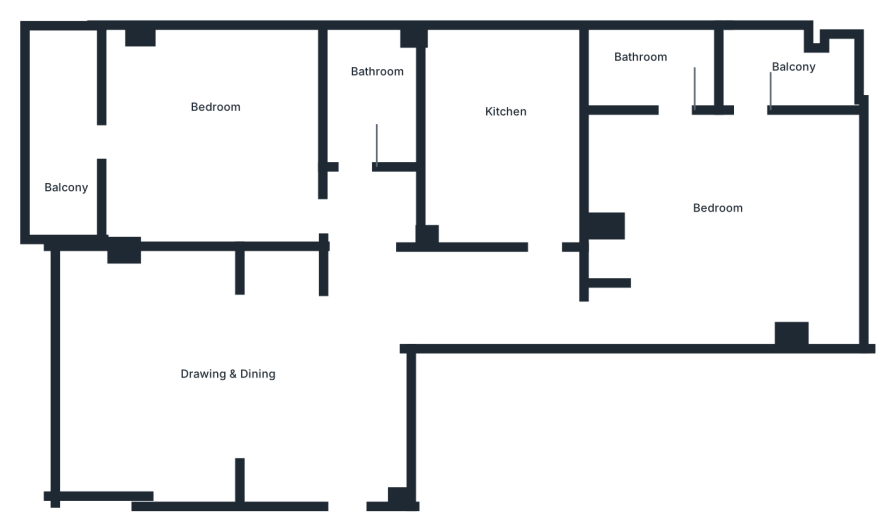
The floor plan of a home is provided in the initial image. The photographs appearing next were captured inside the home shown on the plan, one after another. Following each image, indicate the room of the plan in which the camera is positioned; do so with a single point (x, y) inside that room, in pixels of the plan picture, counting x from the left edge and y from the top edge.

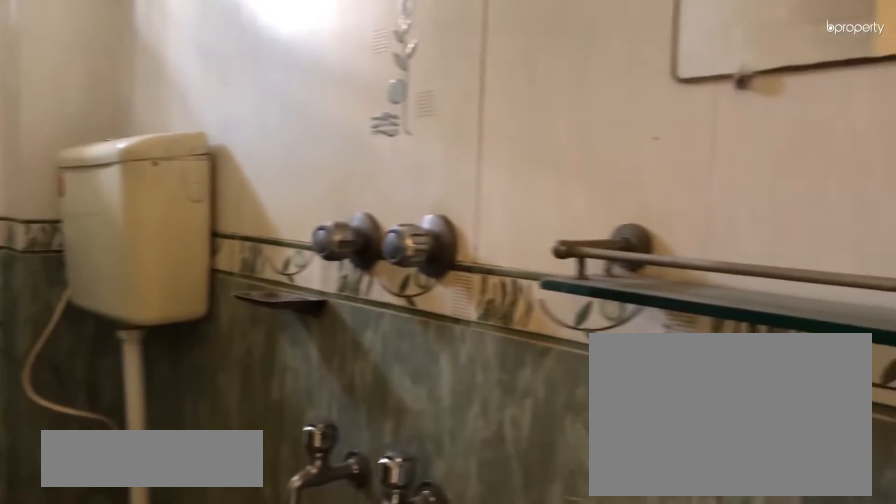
(368, 100)
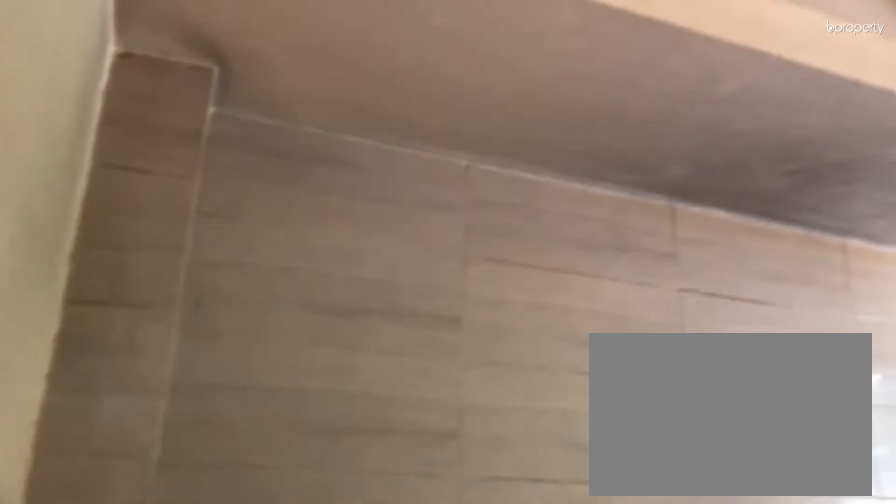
(509, 131)
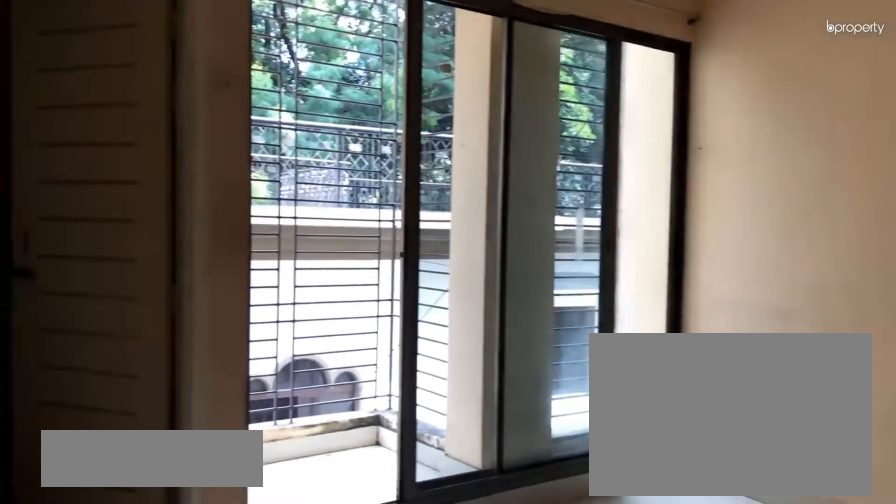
(714, 198)
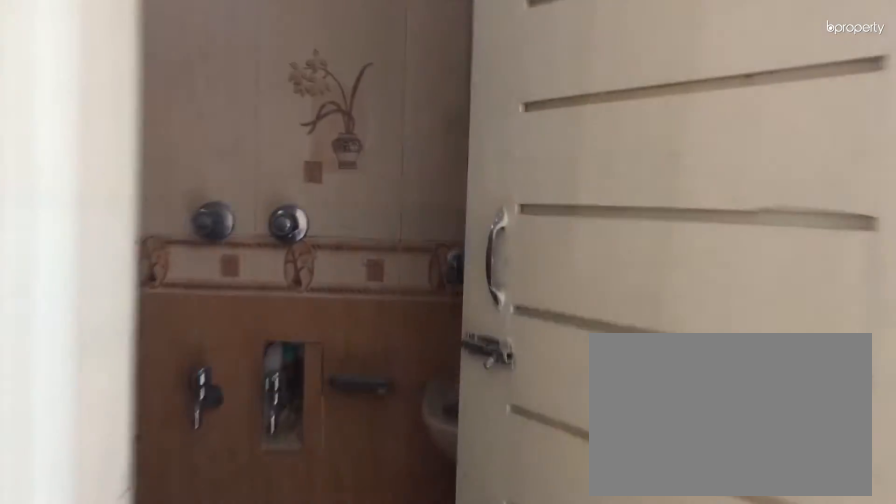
(695, 177)
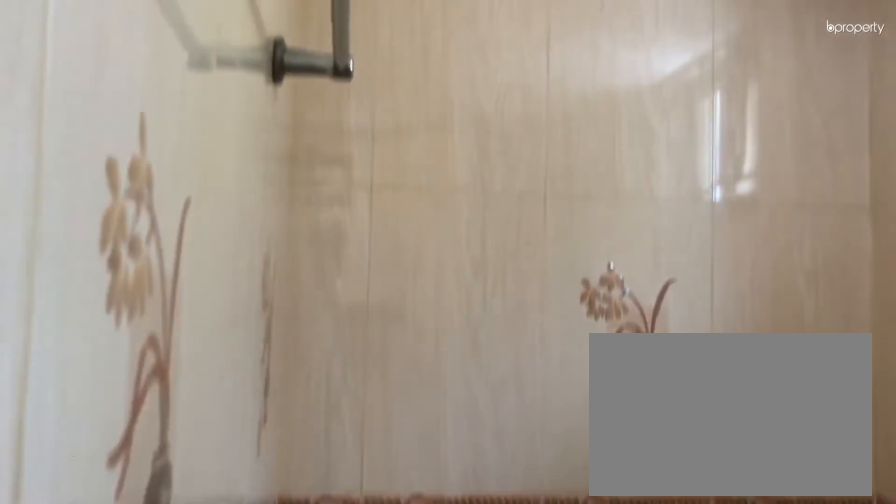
(652, 60)
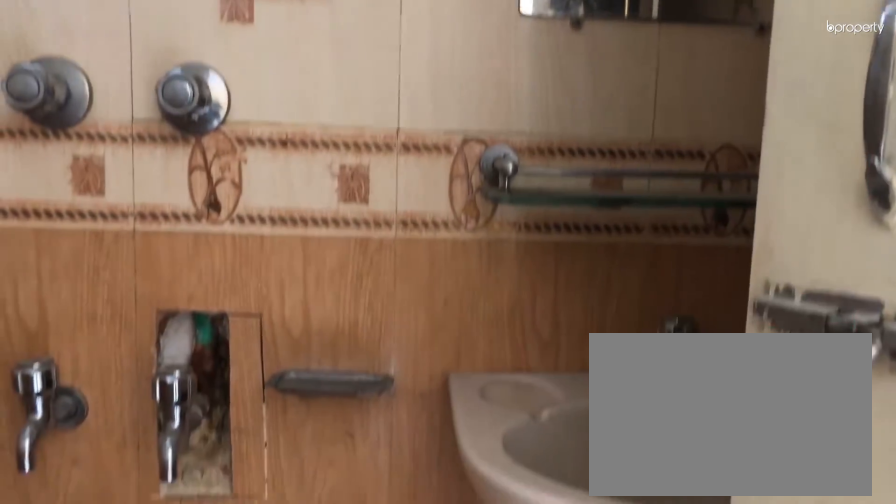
(652, 60)
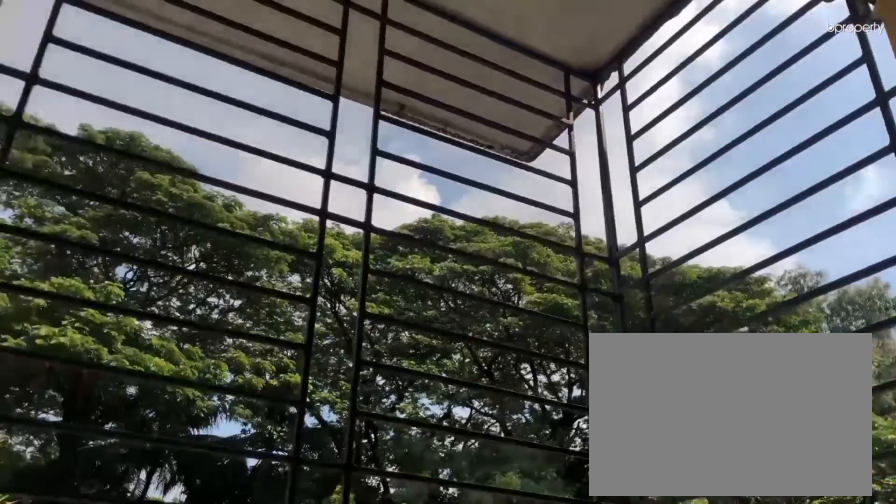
(780, 66)
